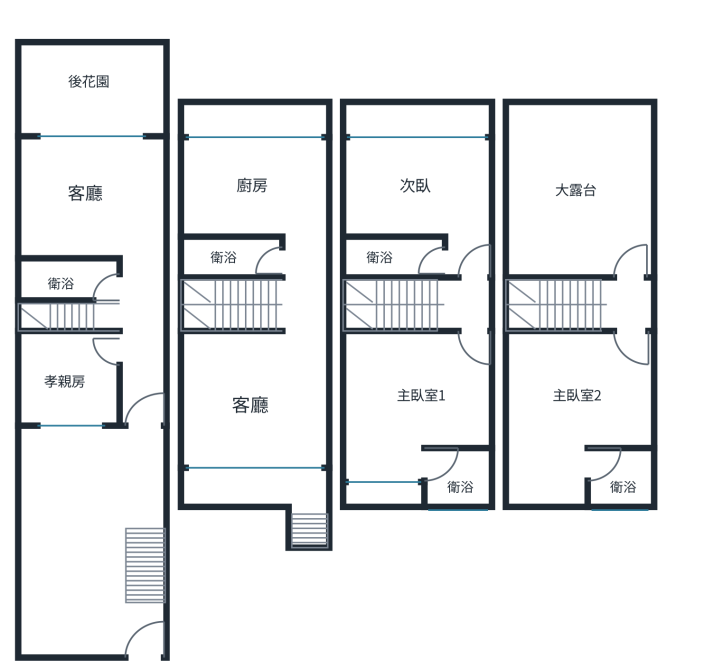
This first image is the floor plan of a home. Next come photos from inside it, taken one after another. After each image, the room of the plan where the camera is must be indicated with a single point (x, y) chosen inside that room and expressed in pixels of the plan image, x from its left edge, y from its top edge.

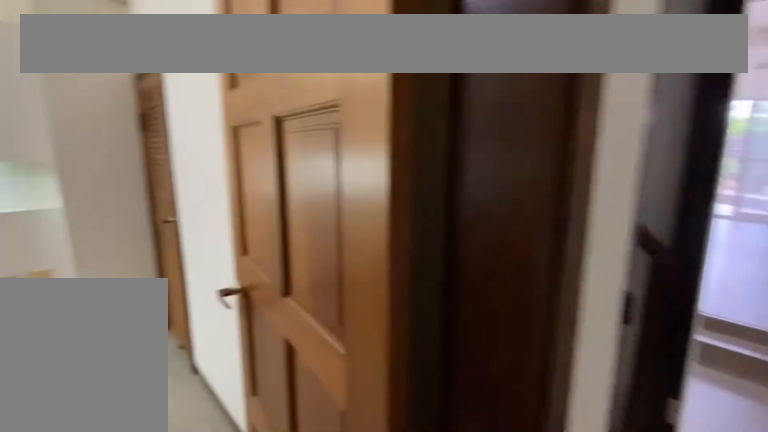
(75, 381)
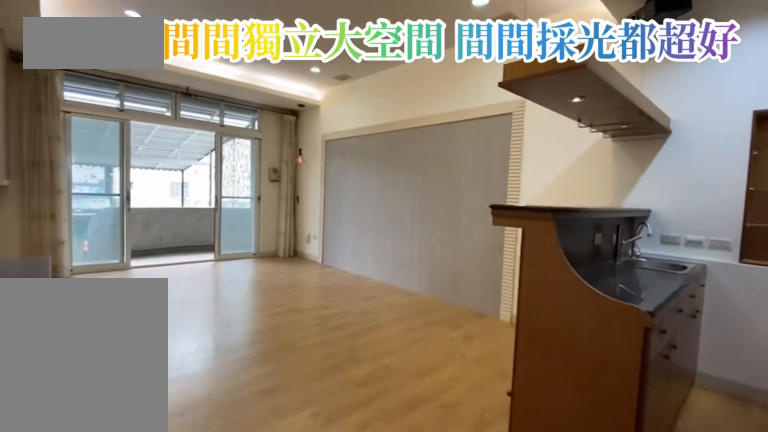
(260, 405)
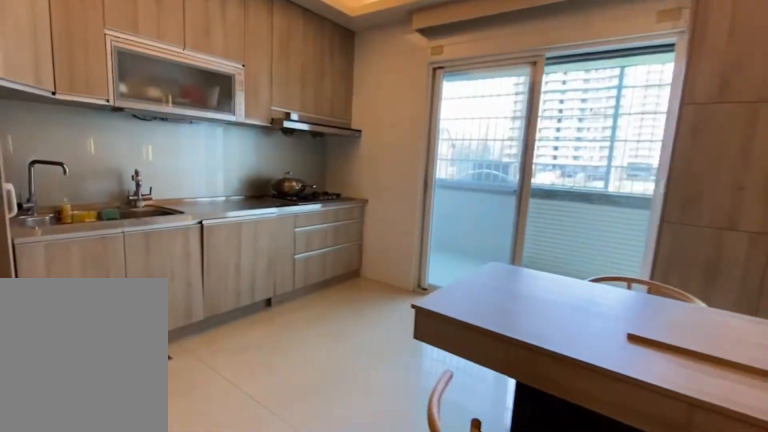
(251, 189)
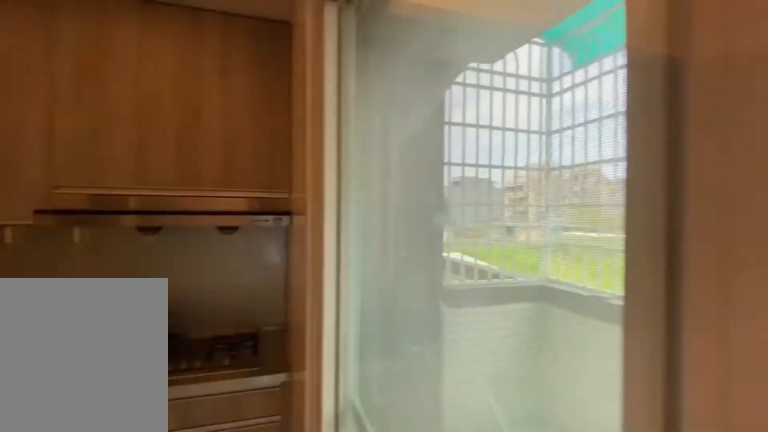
(258, 176)
